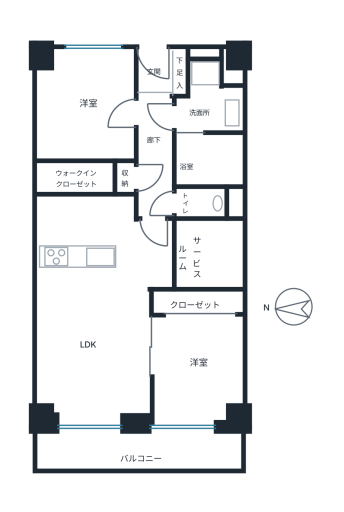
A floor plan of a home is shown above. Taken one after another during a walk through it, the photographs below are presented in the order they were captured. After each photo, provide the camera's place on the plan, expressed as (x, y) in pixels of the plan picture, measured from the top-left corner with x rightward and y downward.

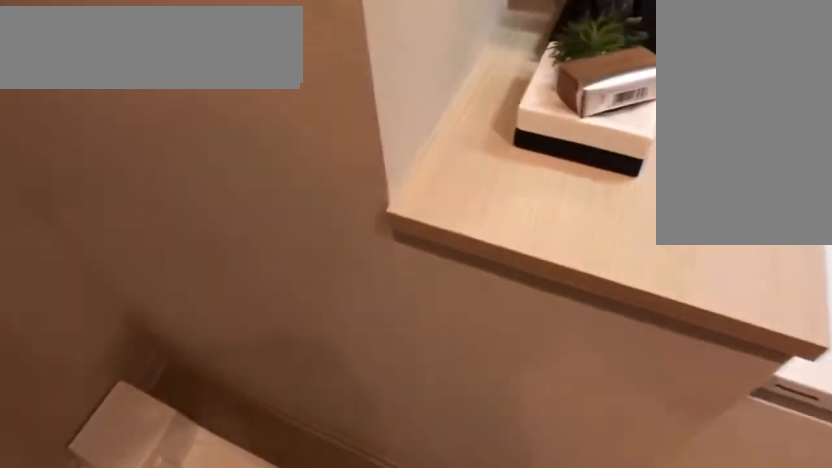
(208, 133)
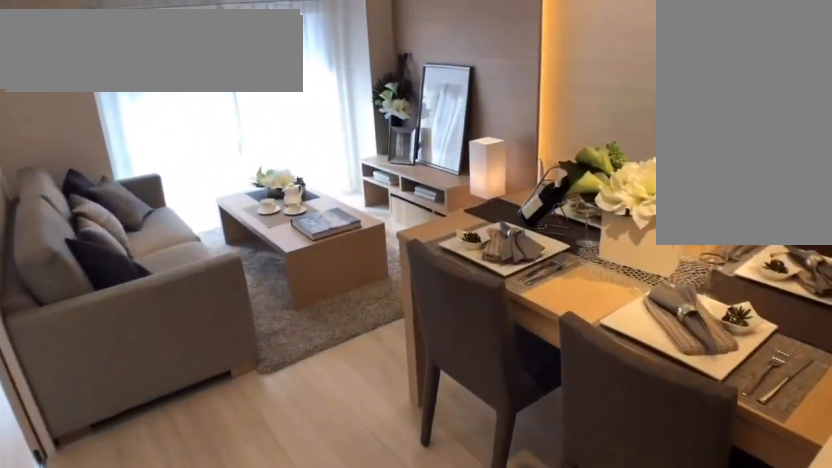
(107, 282)
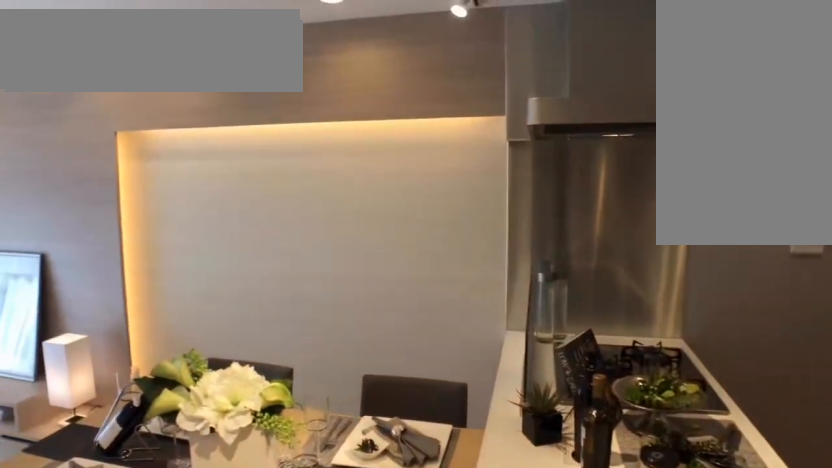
(107, 281)
